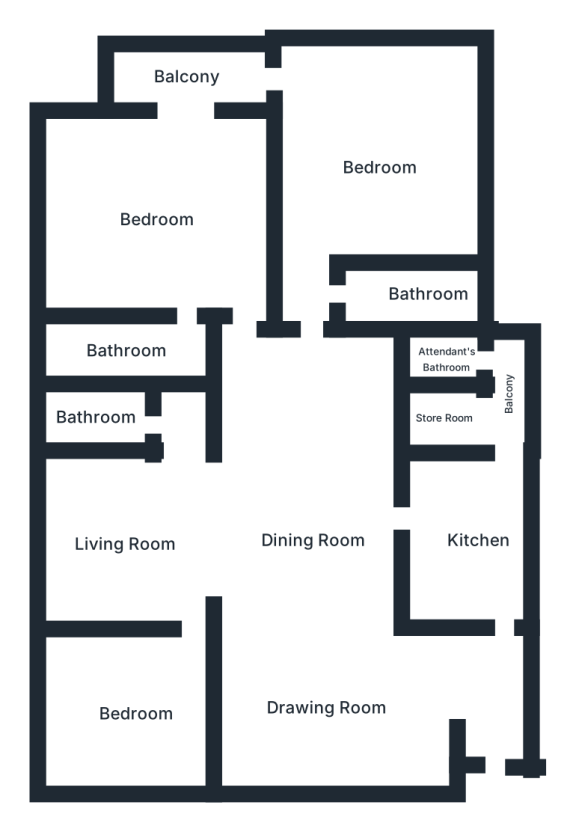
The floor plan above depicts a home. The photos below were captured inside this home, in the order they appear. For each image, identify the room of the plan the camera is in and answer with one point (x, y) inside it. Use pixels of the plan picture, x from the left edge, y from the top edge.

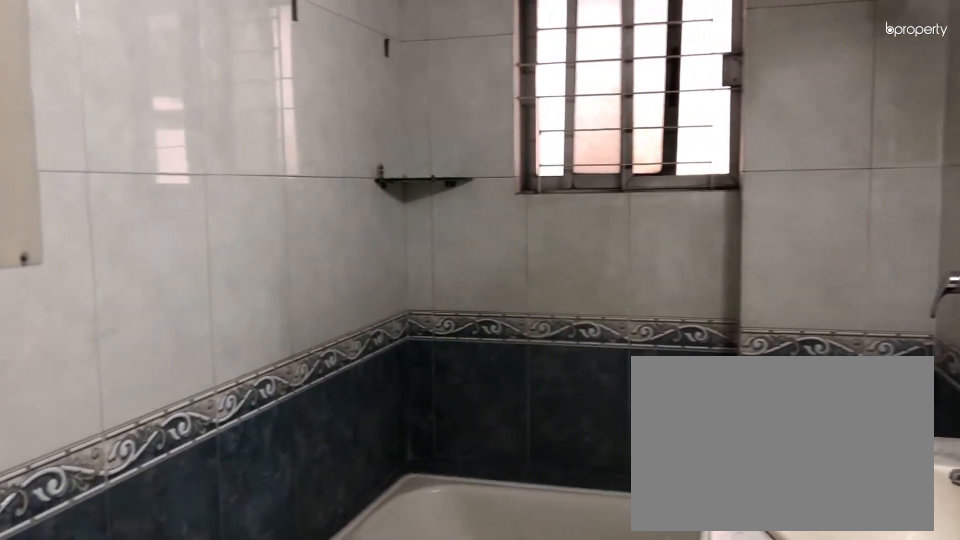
(125, 347)
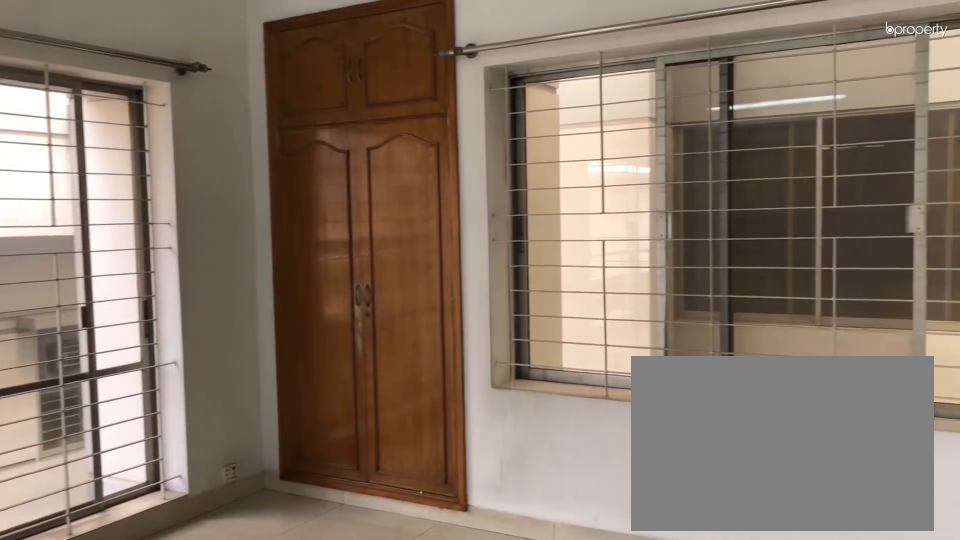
(392, 163)
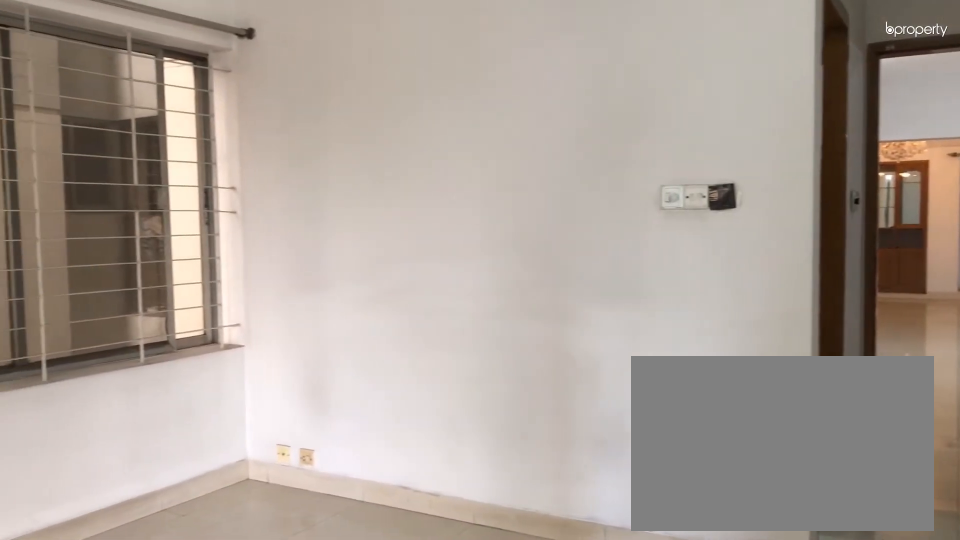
(392, 162)
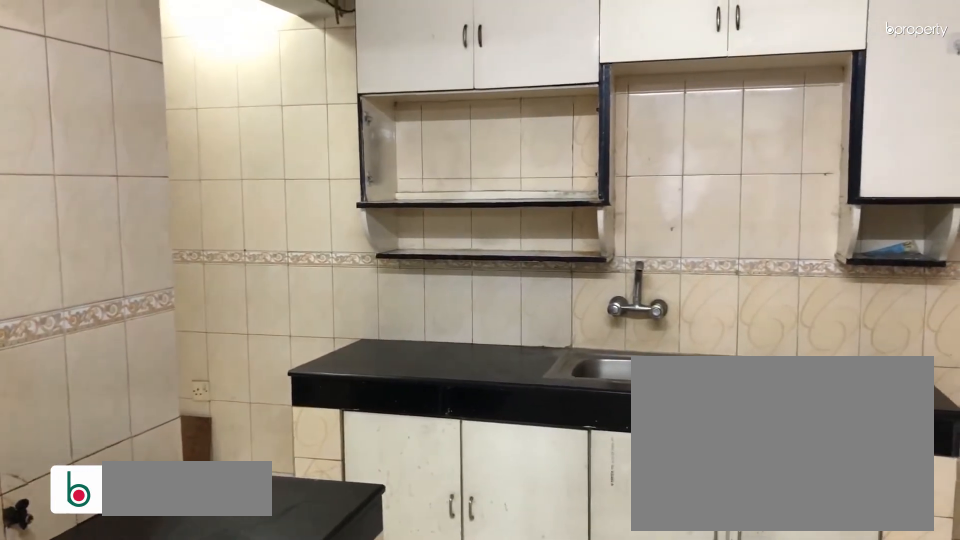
(478, 537)
